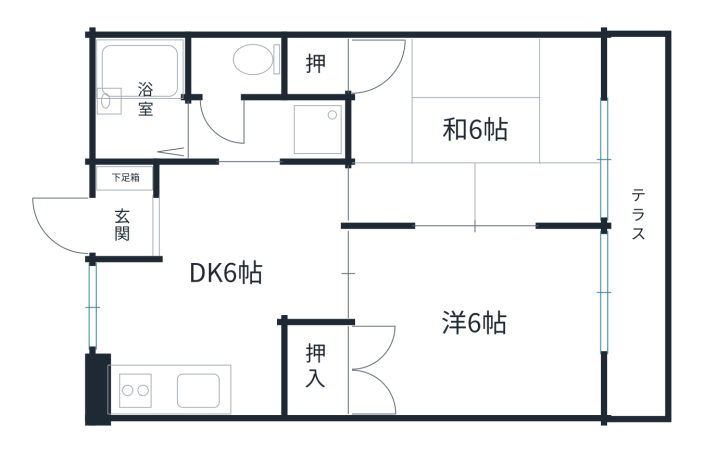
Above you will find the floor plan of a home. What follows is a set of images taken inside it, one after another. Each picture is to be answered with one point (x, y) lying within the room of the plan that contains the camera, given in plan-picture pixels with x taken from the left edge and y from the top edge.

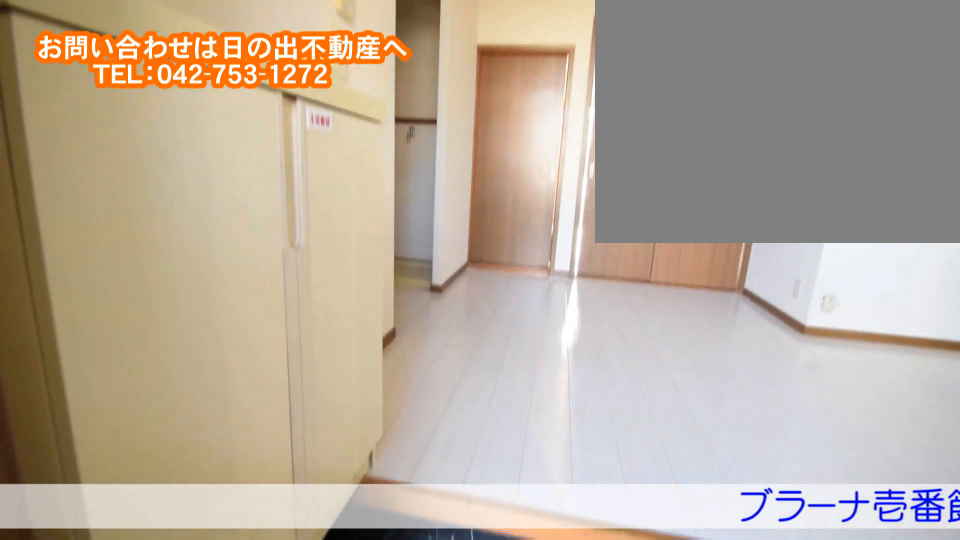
(153, 224)
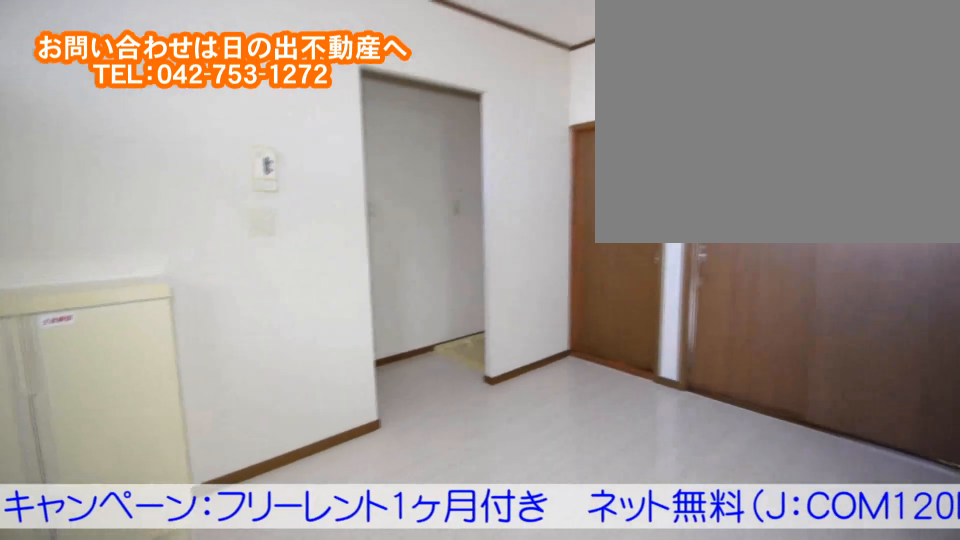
(230, 302)
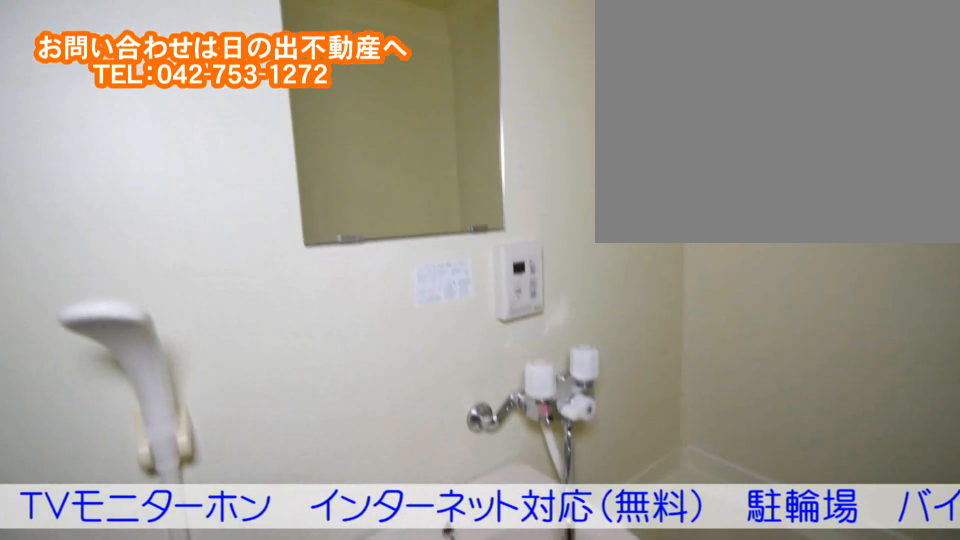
(142, 116)
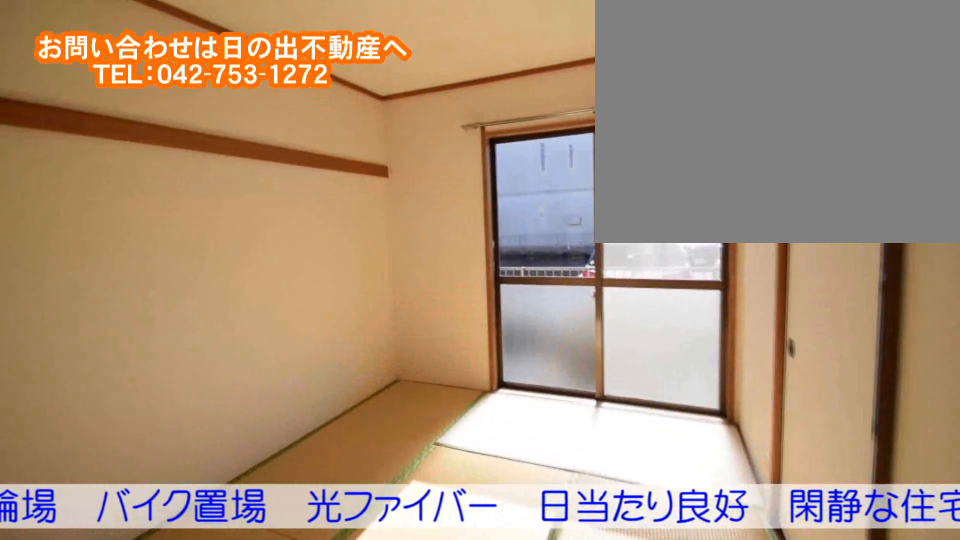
(536, 129)
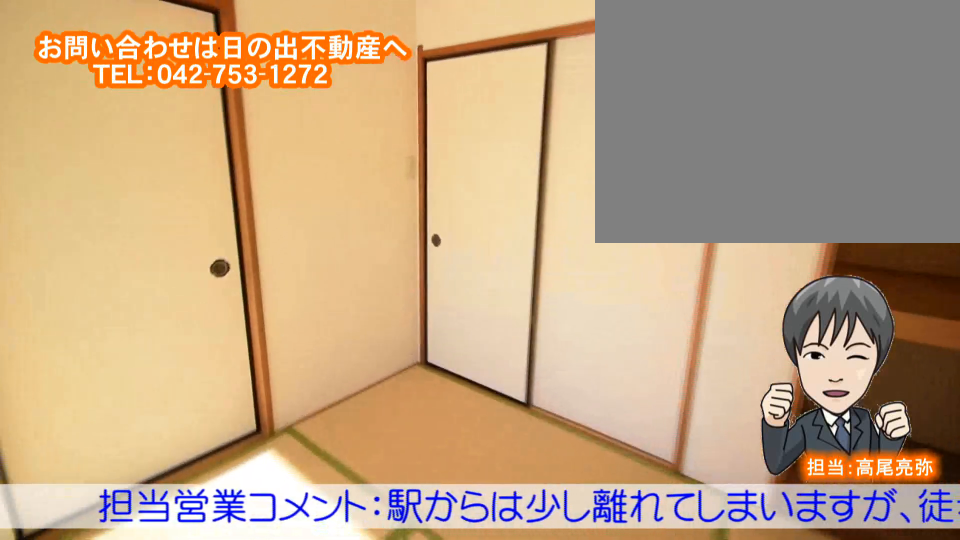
(536, 129)
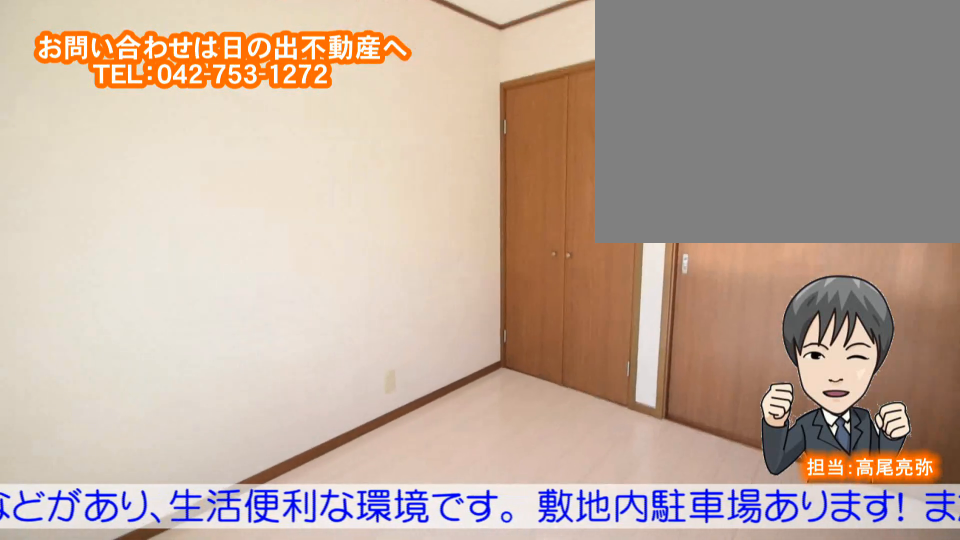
(542, 314)
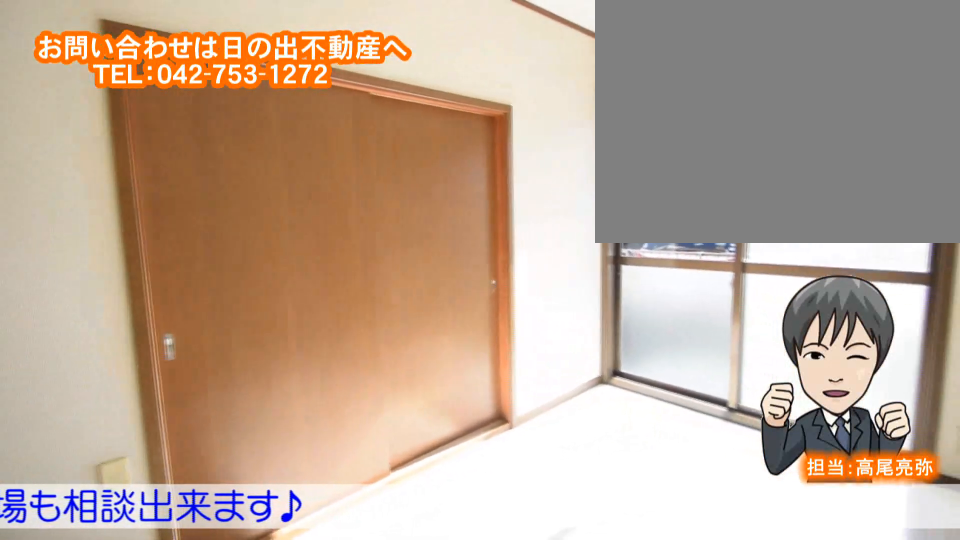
(541, 314)
